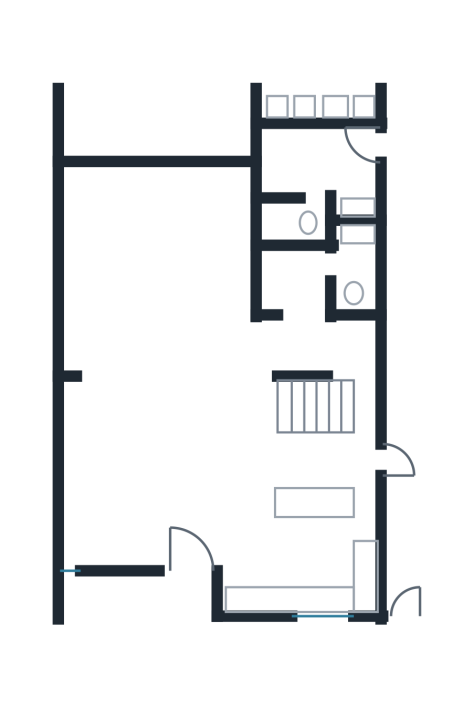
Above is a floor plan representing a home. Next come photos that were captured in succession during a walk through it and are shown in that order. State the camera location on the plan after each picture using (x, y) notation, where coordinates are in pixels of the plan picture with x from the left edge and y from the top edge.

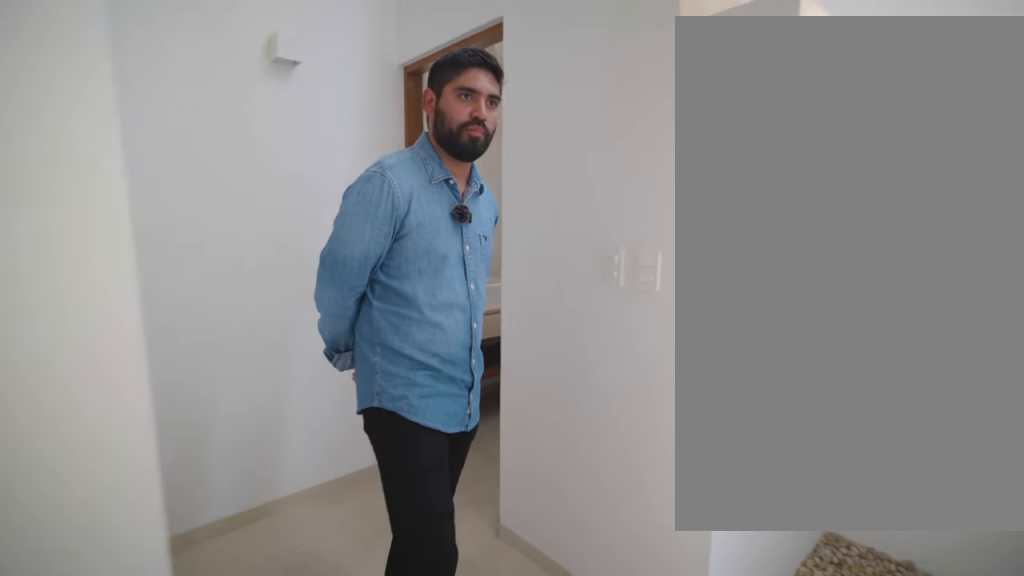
(310, 307)
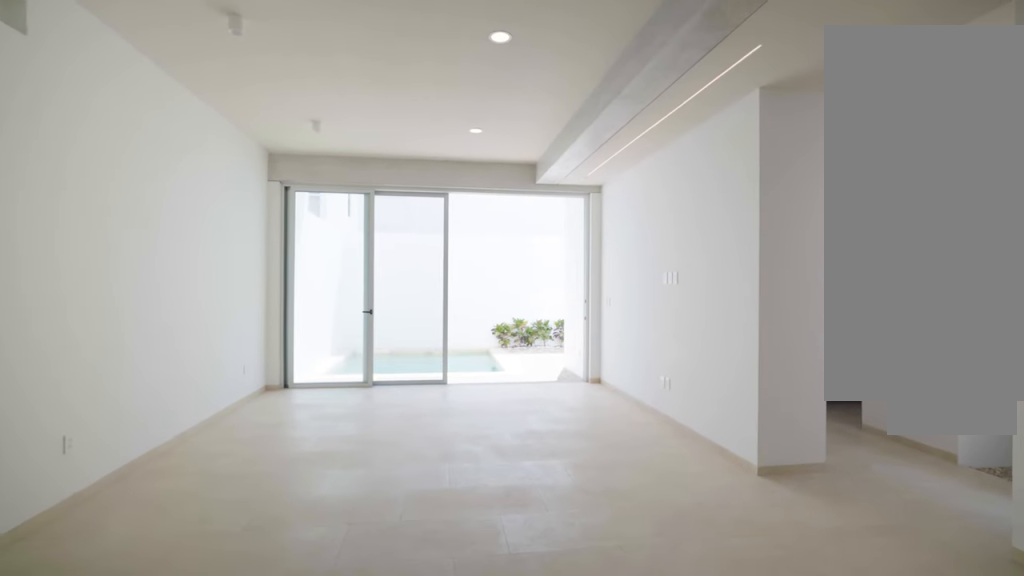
(209, 404)
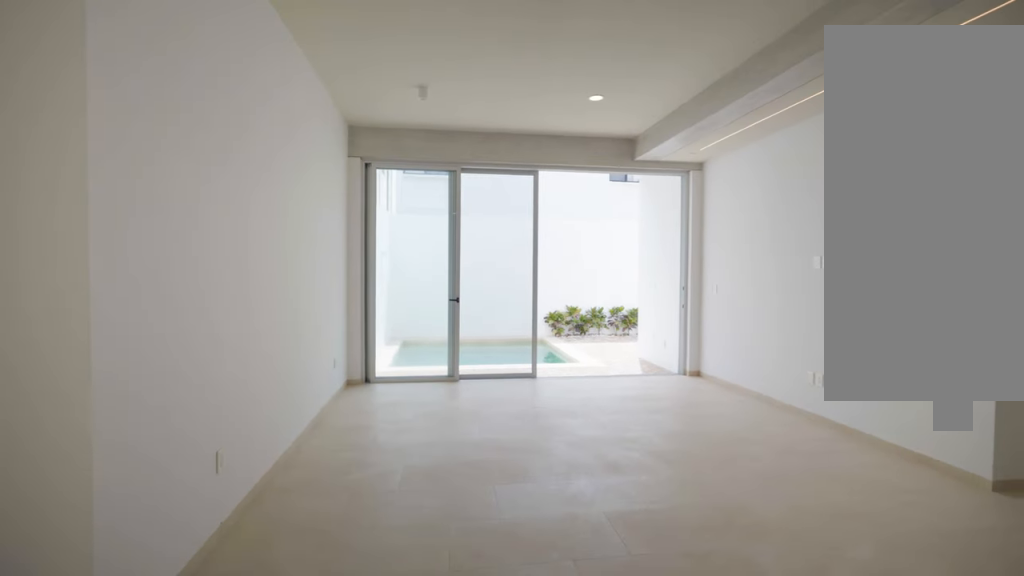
(149, 364)
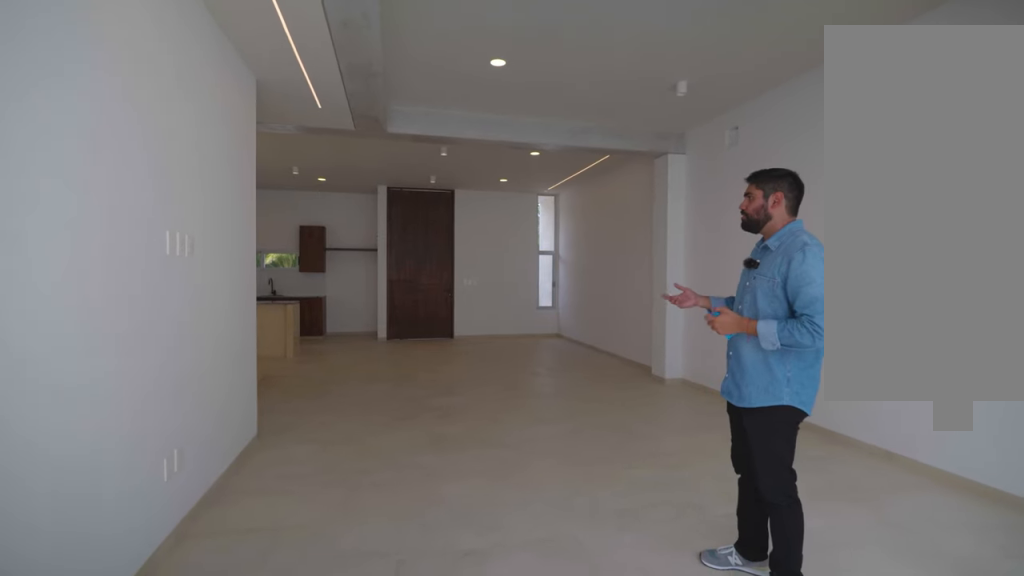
(142, 197)
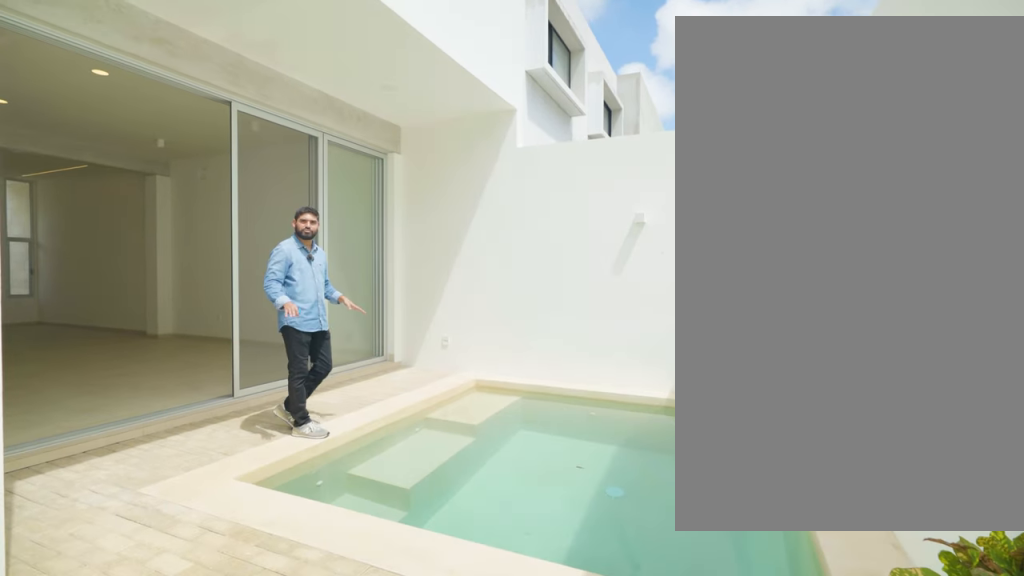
(252, 65)
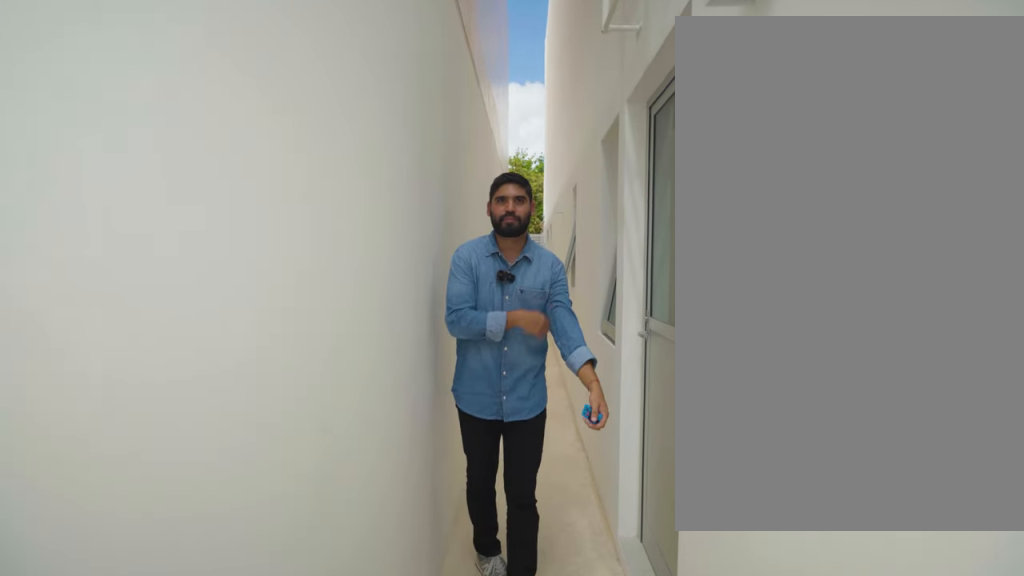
(399, 138)
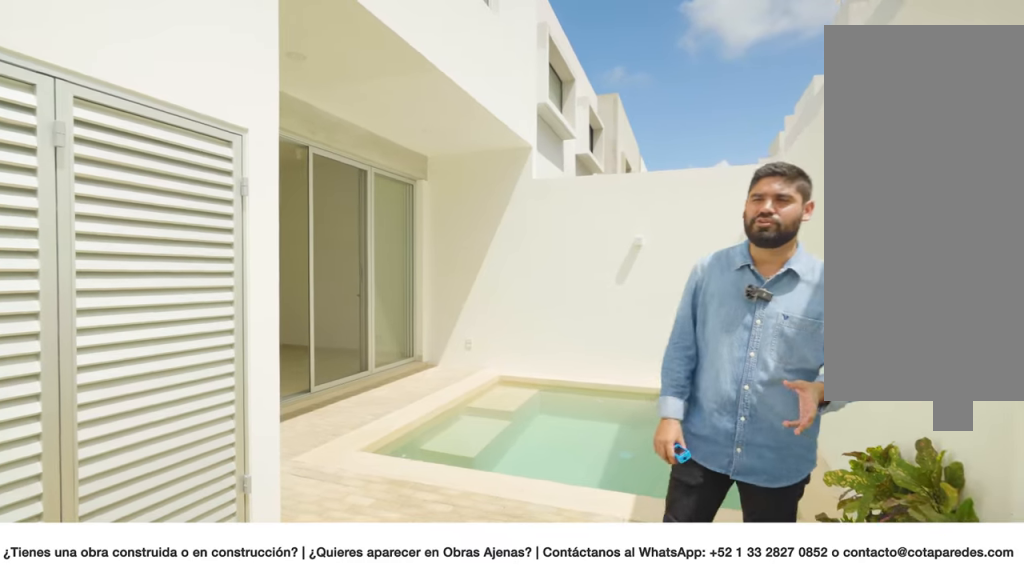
(403, 75)
